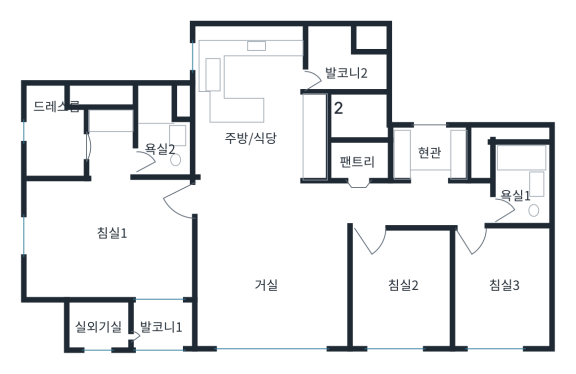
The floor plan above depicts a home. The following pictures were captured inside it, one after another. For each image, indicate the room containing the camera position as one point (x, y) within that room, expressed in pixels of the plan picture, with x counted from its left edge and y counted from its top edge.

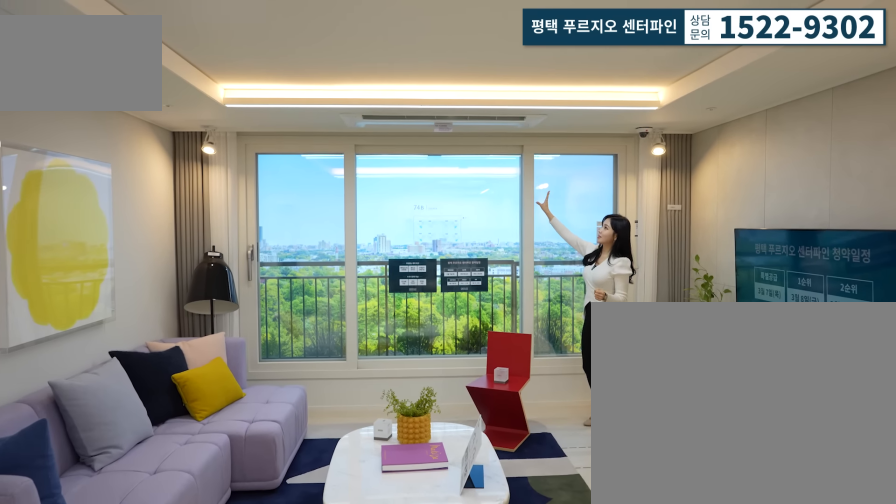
(268, 276)
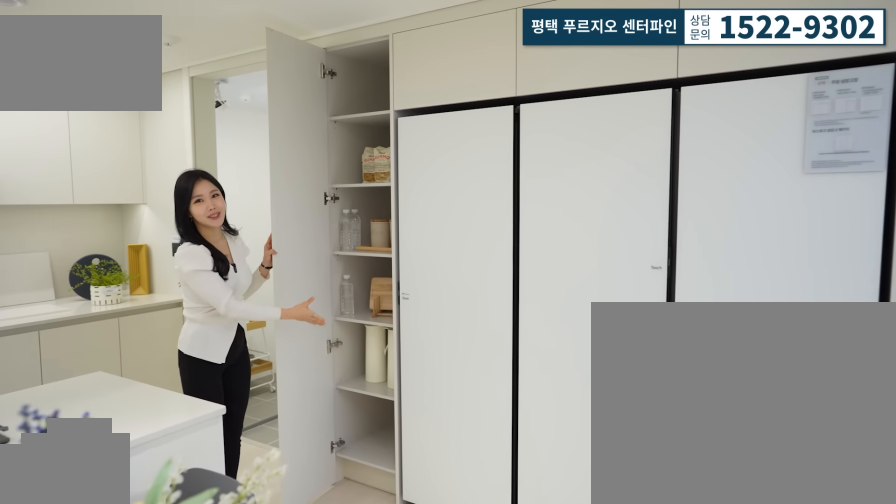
(262, 113)
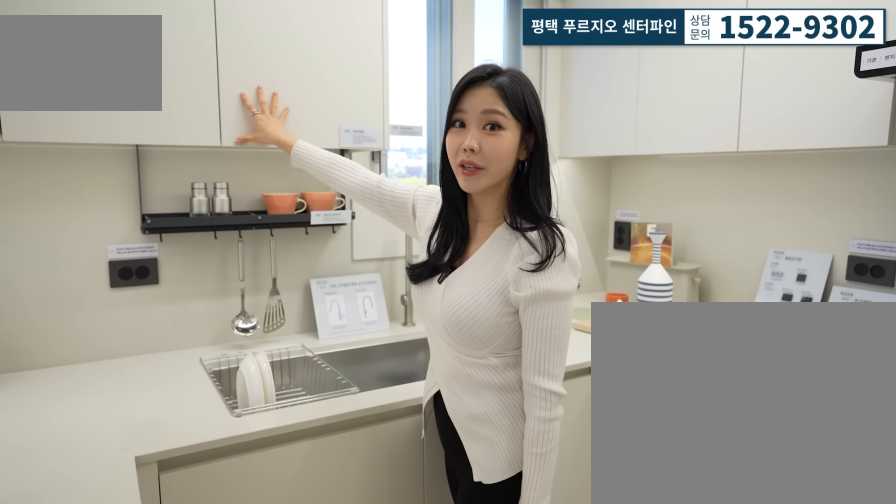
(262, 113)
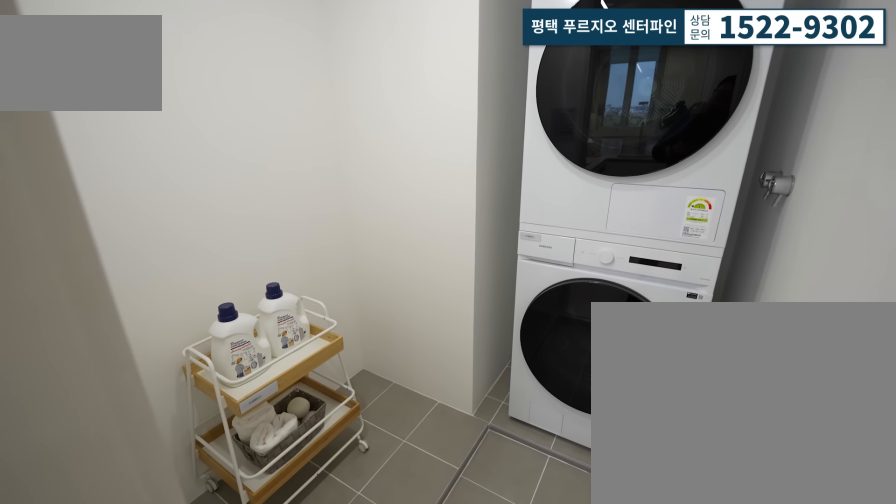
(348, 67)
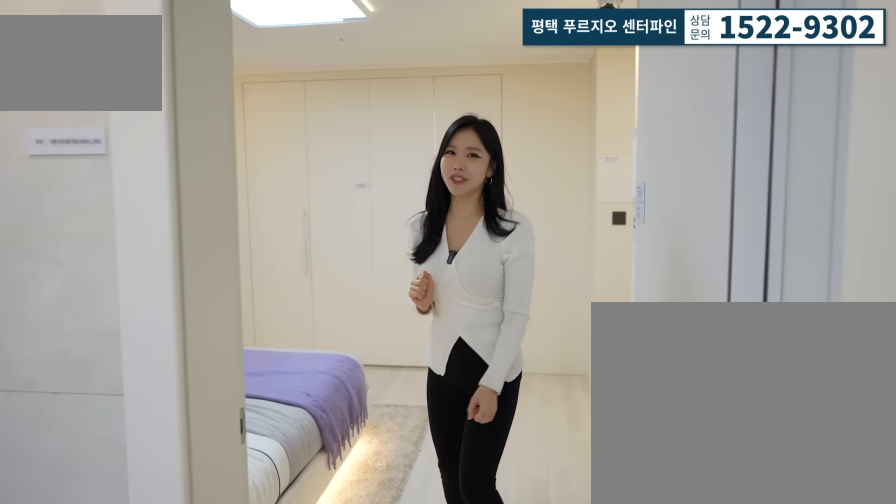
(108, 231)
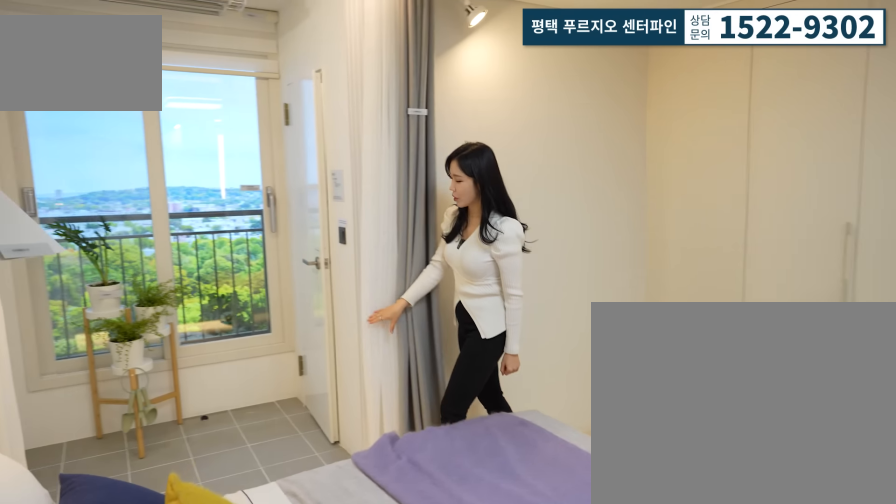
(108, 231)
